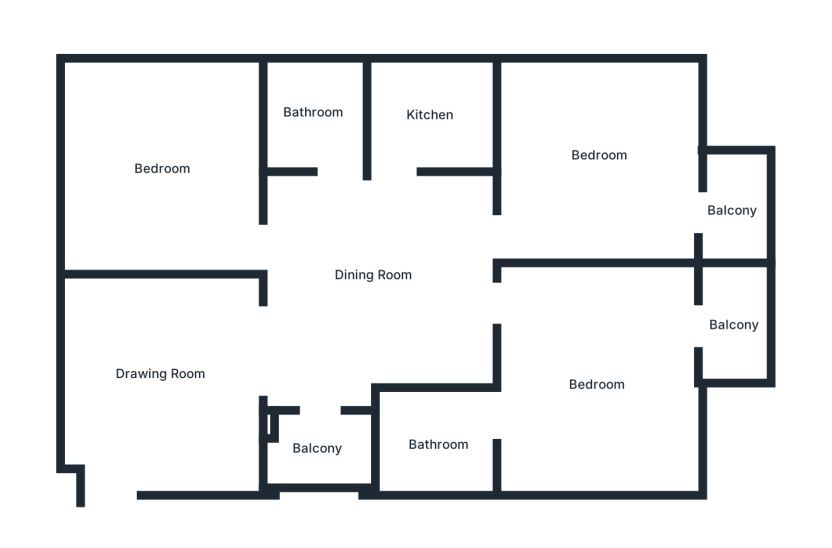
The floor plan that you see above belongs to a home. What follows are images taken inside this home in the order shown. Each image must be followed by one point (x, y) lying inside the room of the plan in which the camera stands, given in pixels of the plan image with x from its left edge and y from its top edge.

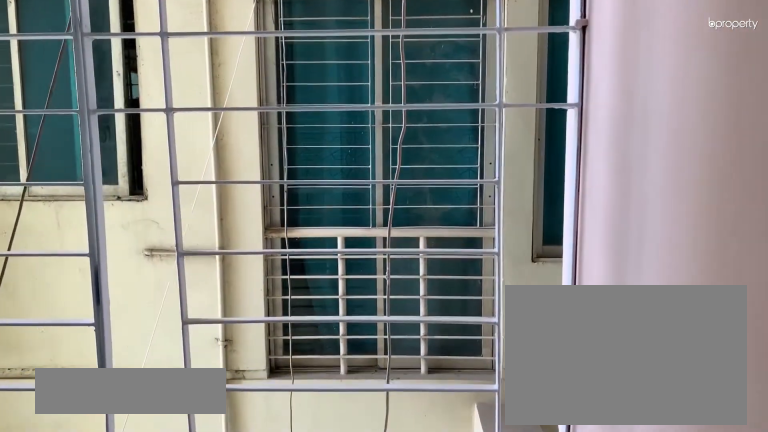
(319, 455)
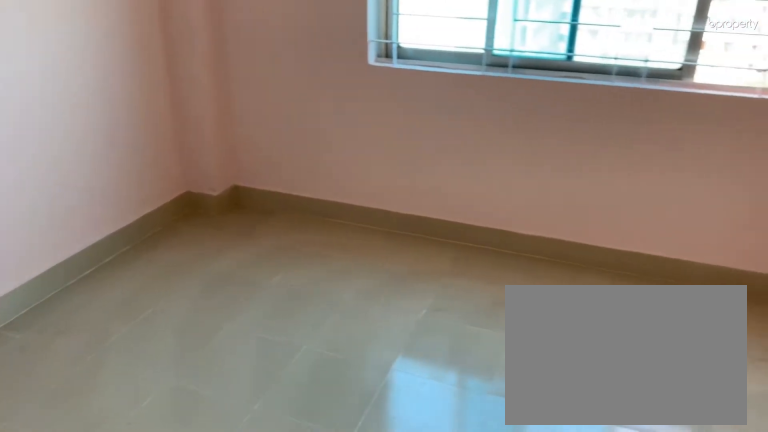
(165, 166)
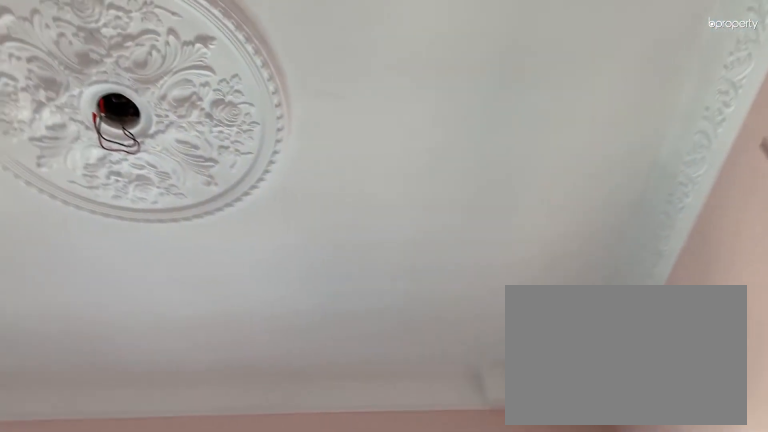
(165, 166)
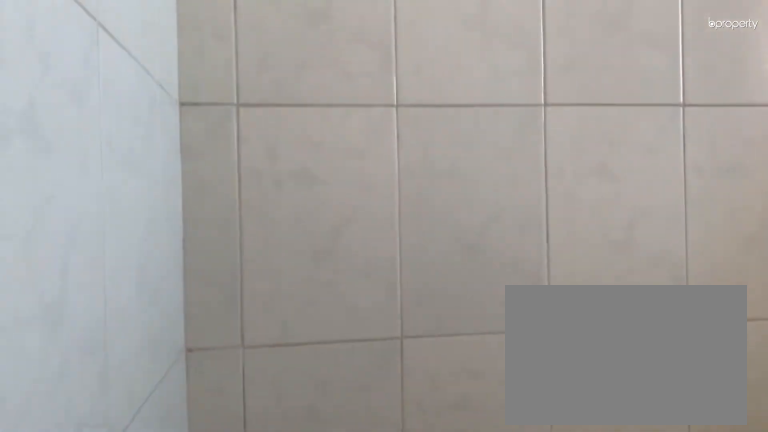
(311, 114)
